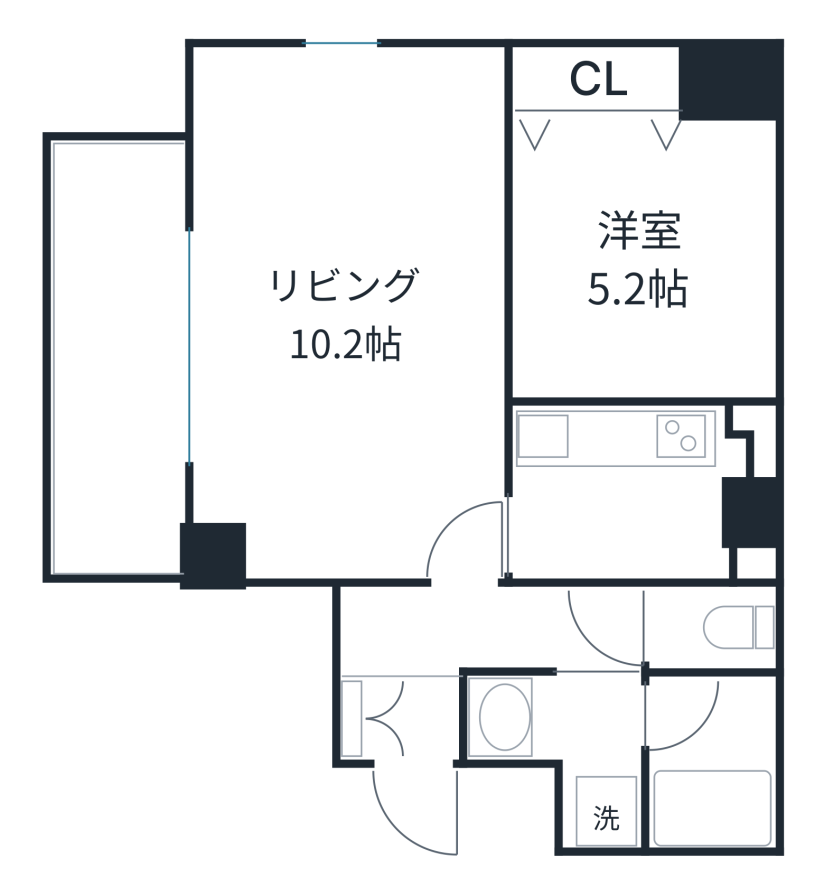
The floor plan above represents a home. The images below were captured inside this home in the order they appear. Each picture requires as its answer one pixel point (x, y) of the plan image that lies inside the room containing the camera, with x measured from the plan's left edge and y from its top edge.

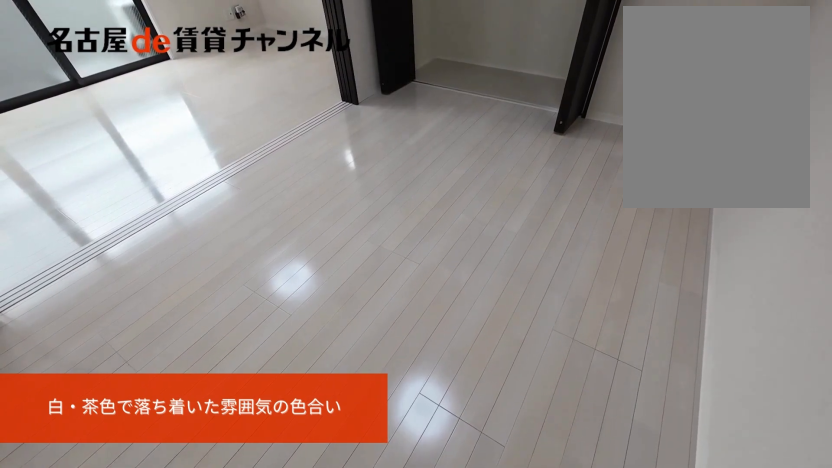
(644, 256)
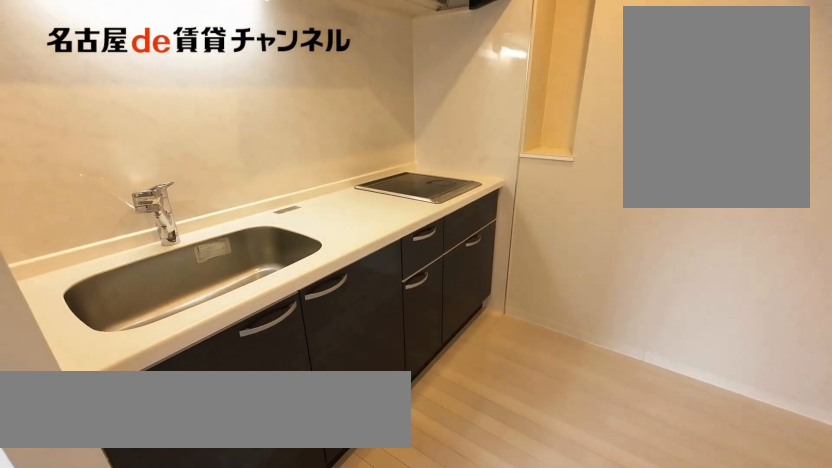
(640, 490)
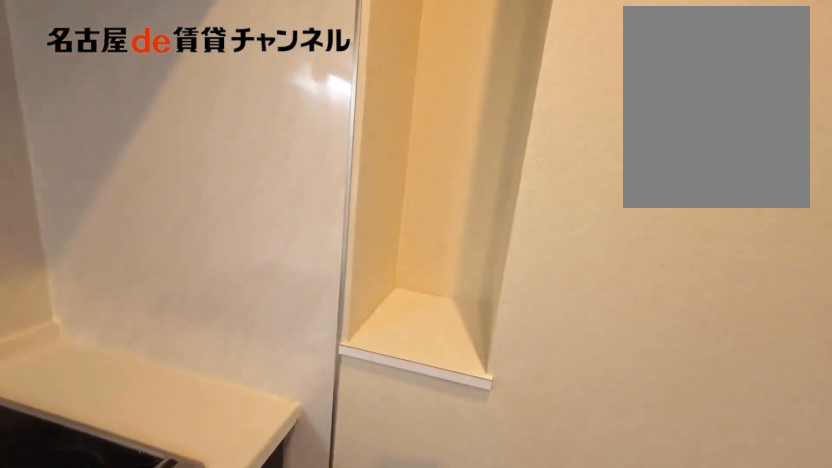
(640, 490)
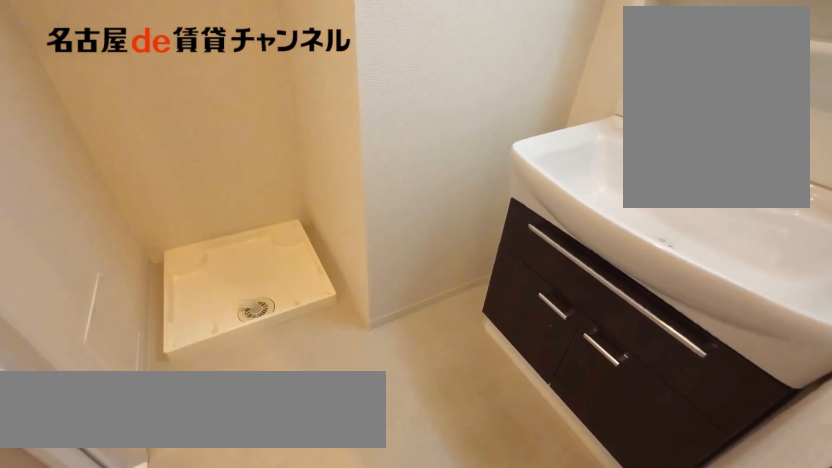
(573, 745)
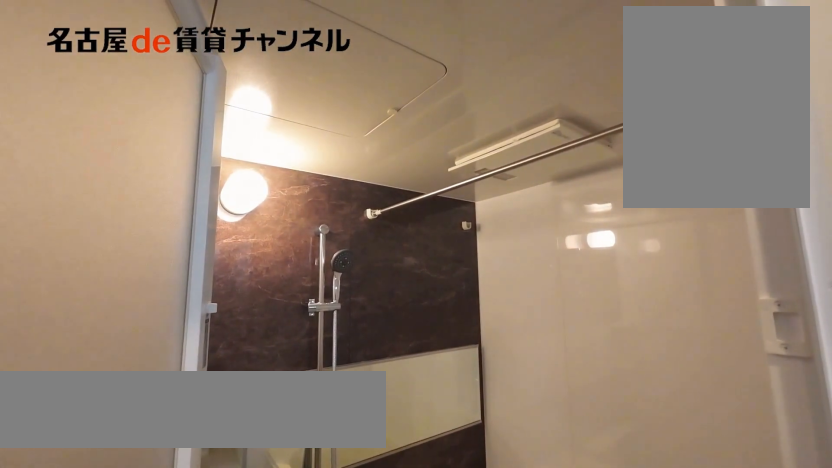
(709, 762)
